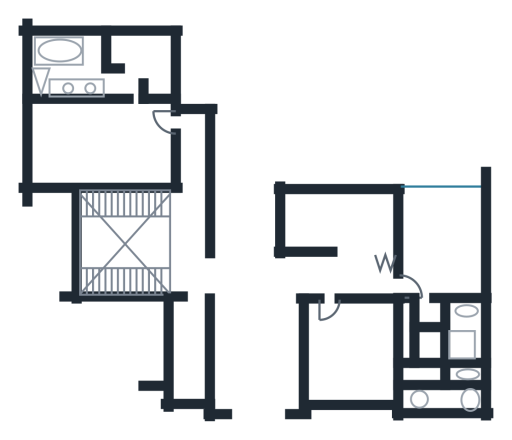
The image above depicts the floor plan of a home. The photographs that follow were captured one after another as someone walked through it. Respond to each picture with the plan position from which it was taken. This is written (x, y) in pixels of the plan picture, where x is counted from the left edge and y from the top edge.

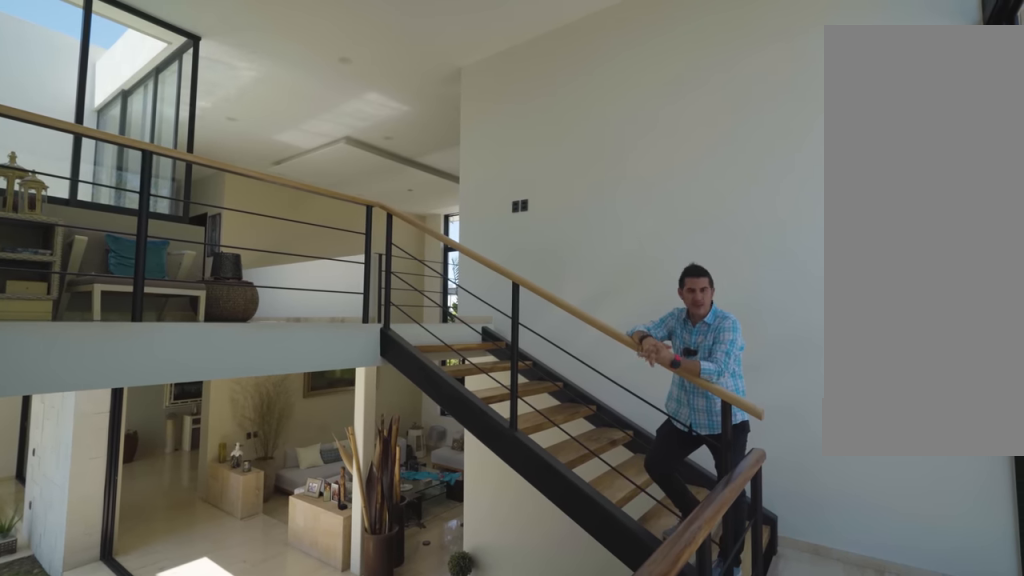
(92, 208)
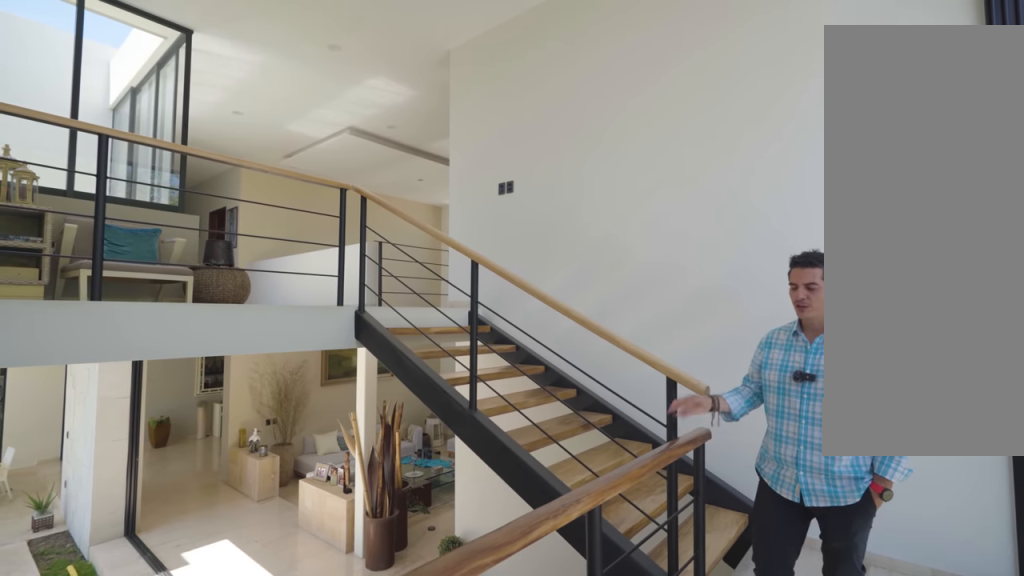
(93, 210)
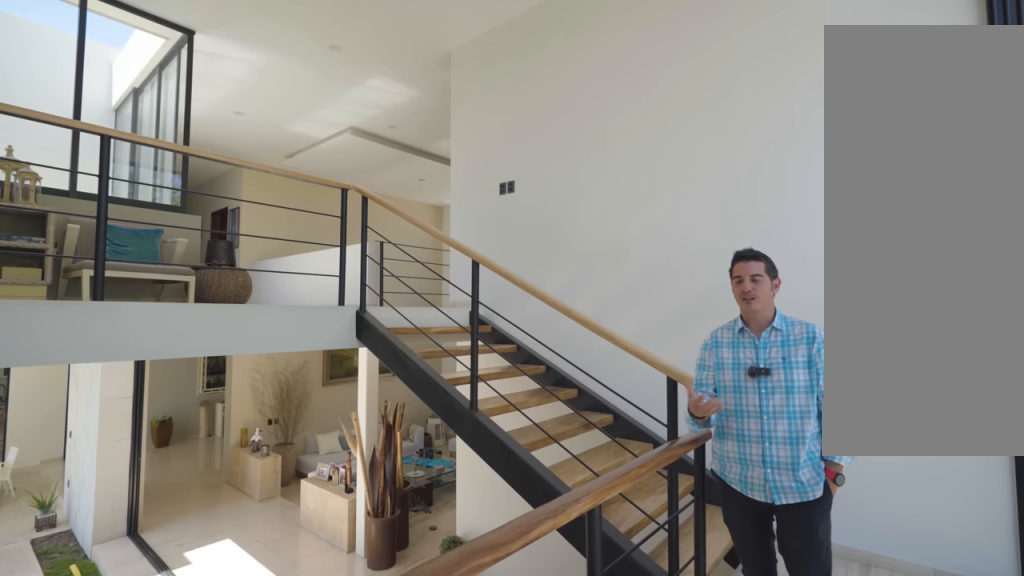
(93, 210)
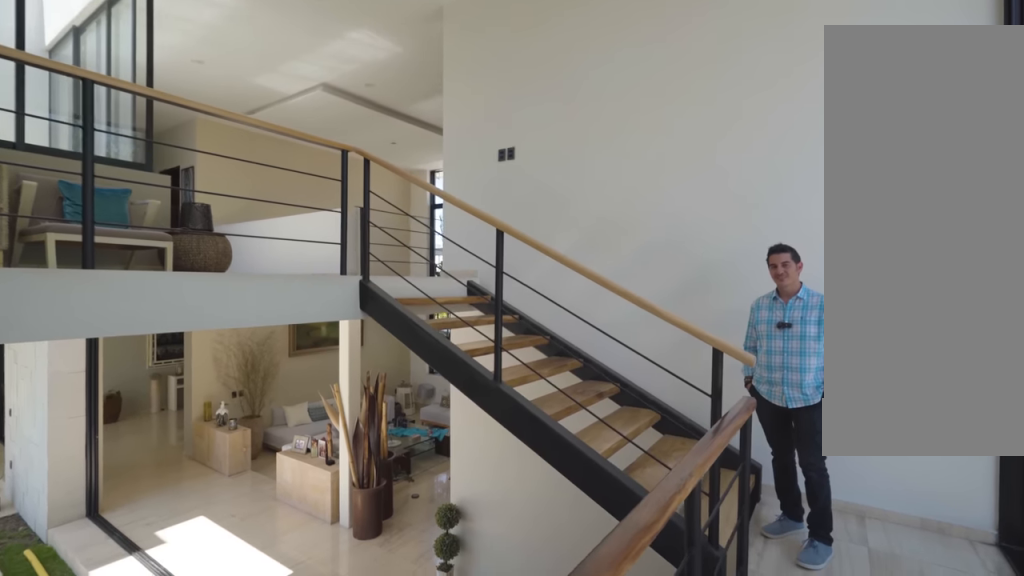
(96, 204)
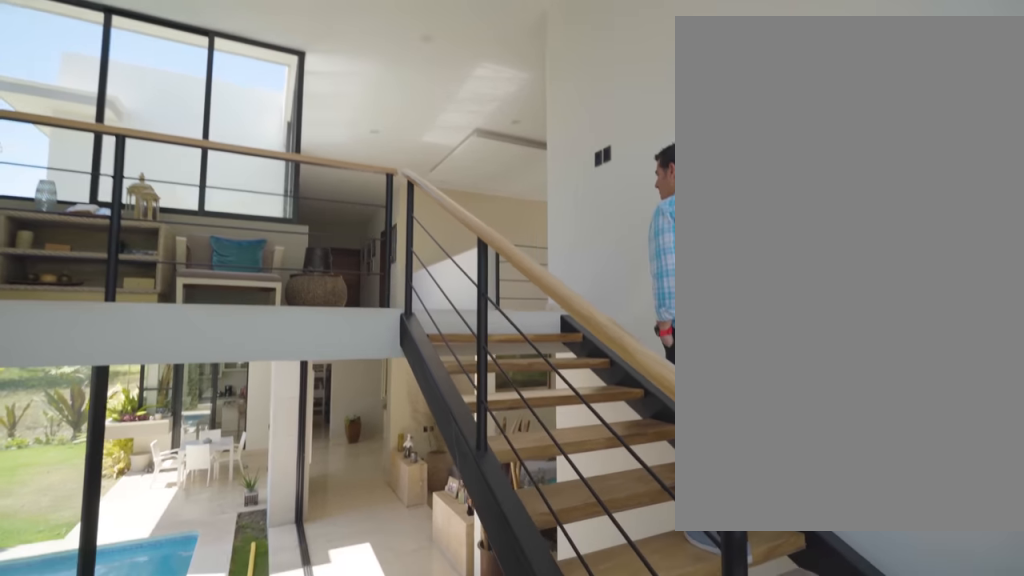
(92, 224)
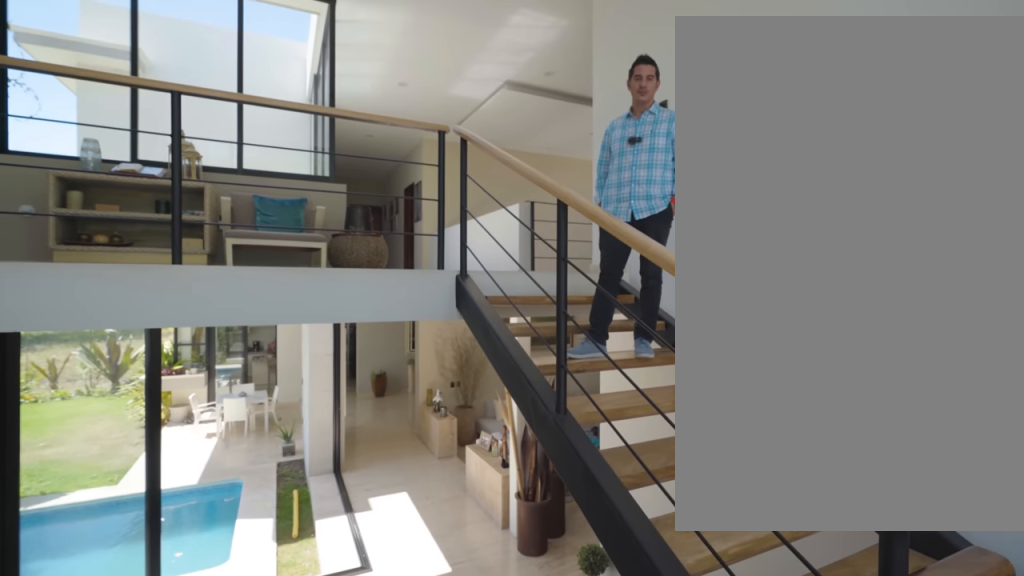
(90, 281)
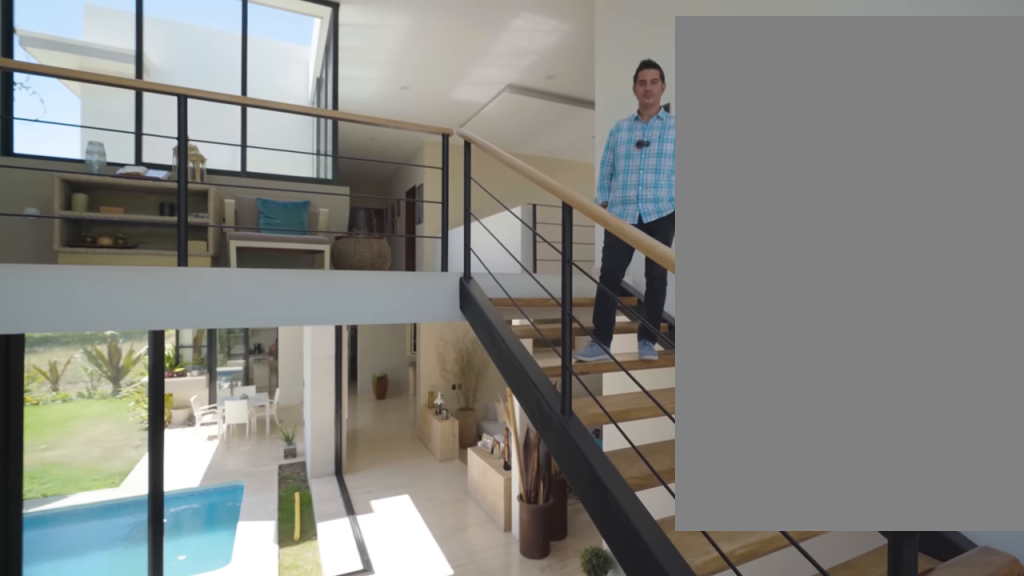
(90, 281)
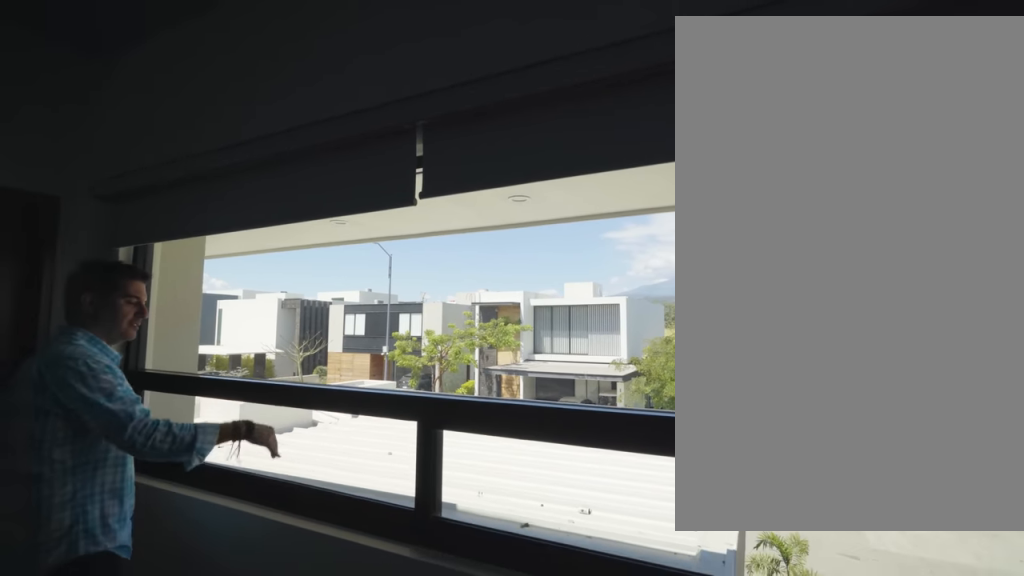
(351, 391)
